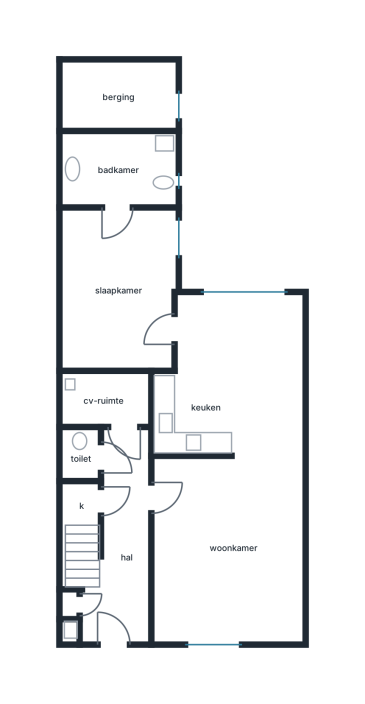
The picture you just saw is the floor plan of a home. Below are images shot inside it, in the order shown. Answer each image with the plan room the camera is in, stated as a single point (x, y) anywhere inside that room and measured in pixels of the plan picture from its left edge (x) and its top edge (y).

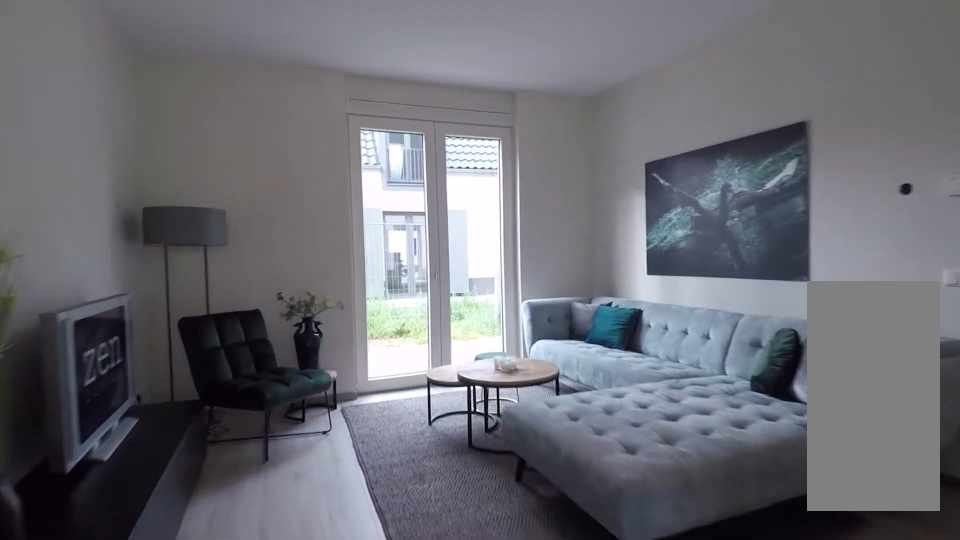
(226, 549)
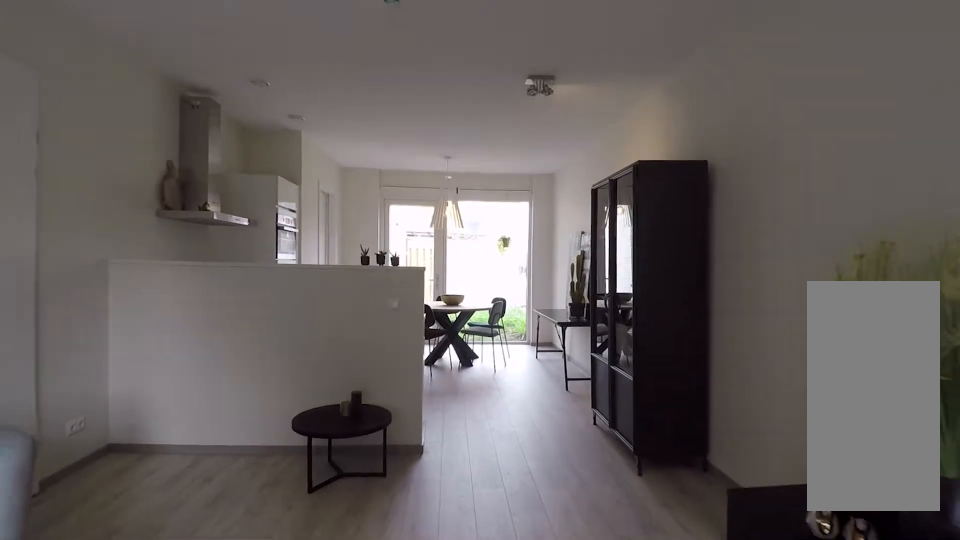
(227, 549)
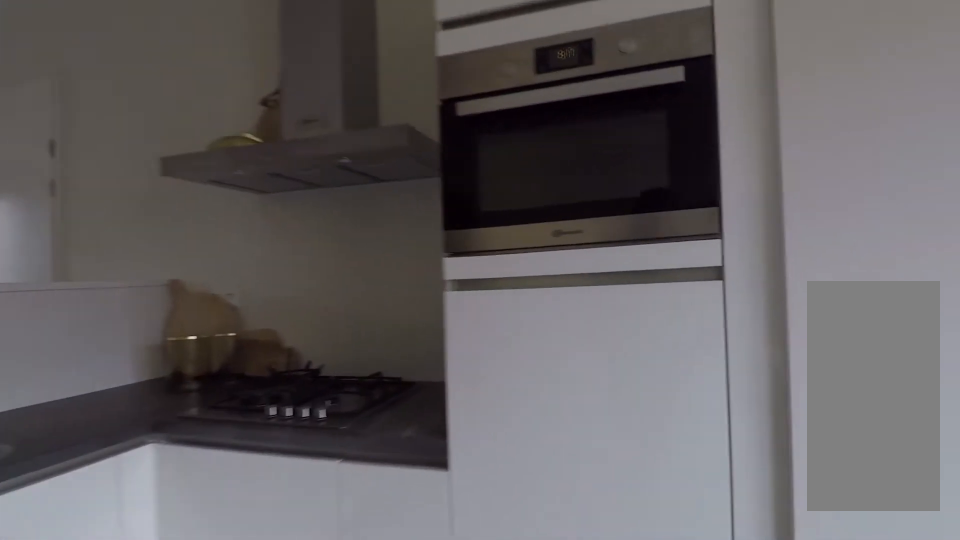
(235, 318)
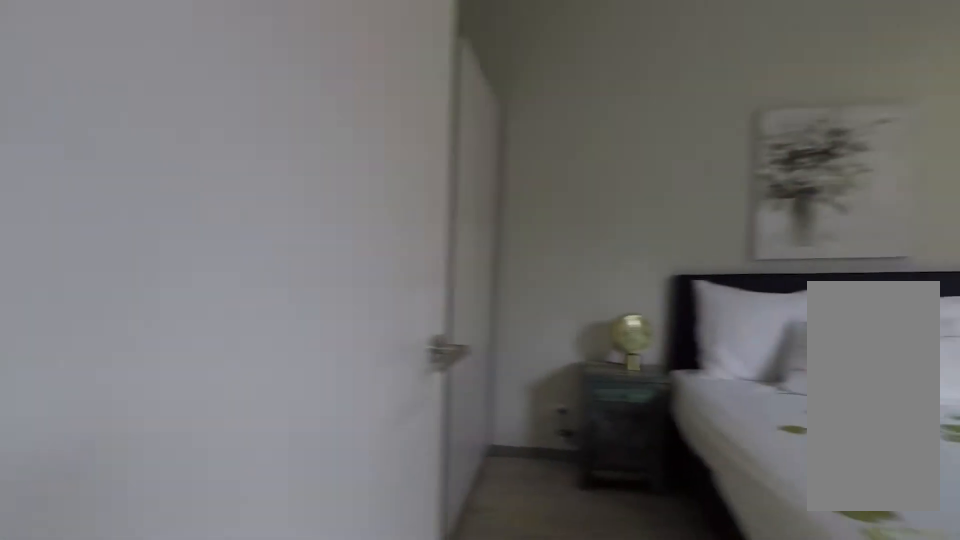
(117, 277)
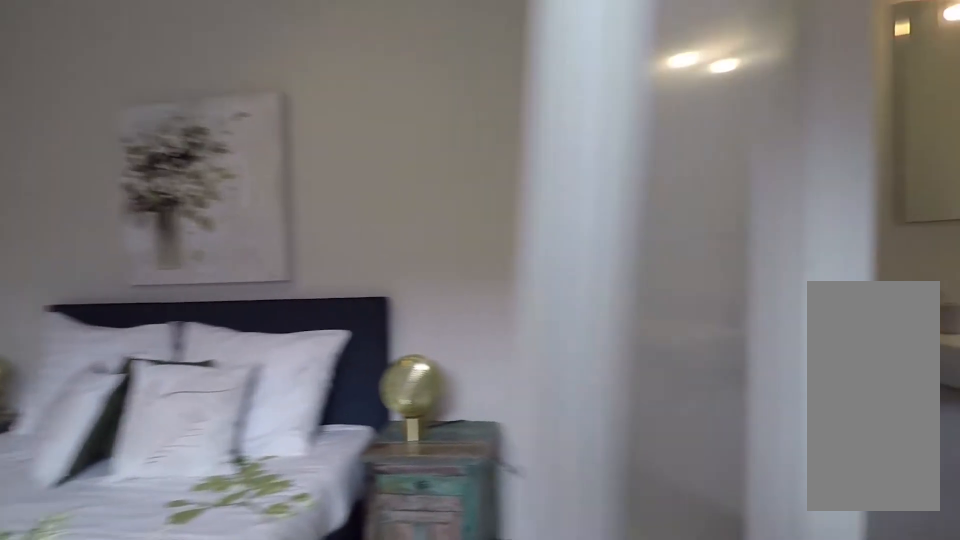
(117, 277)
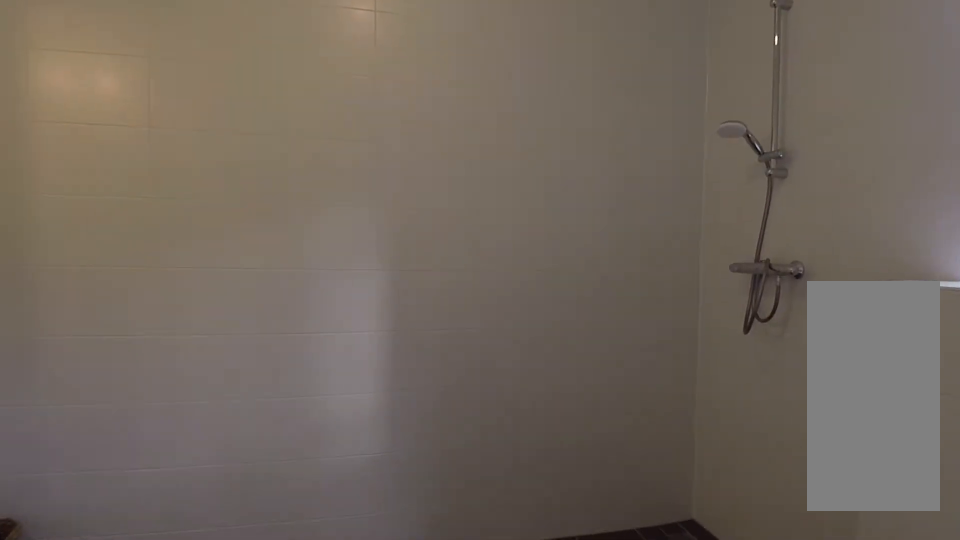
(85, 169)
